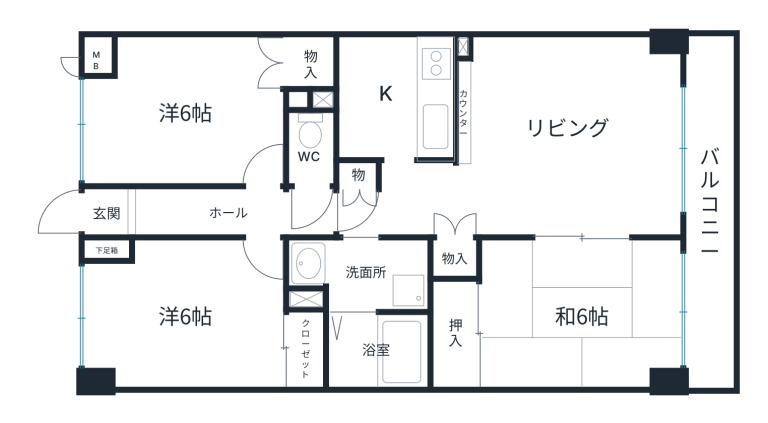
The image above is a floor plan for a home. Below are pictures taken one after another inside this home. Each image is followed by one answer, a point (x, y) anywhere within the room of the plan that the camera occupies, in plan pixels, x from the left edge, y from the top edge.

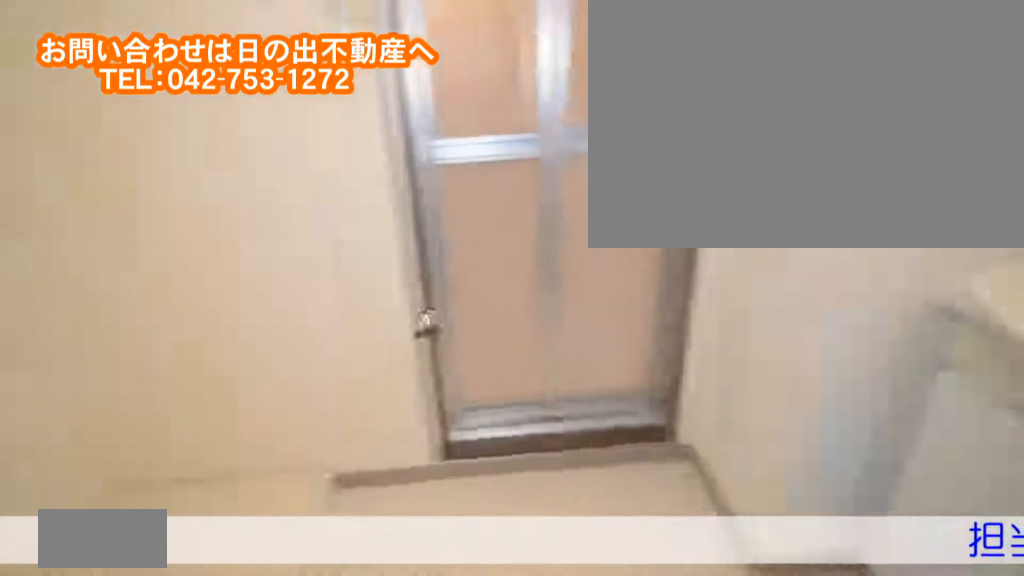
(387, 268)
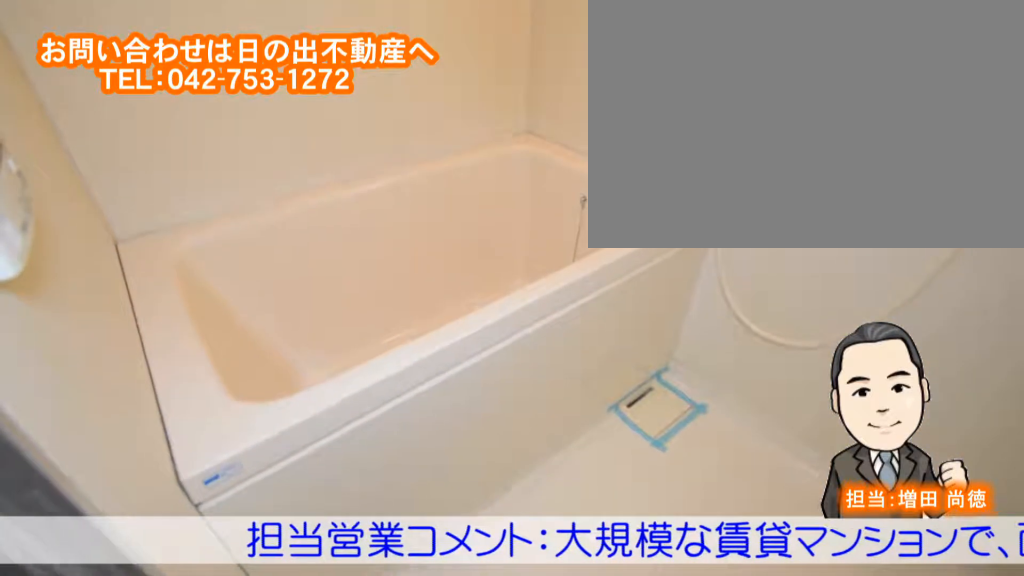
(377, 351)
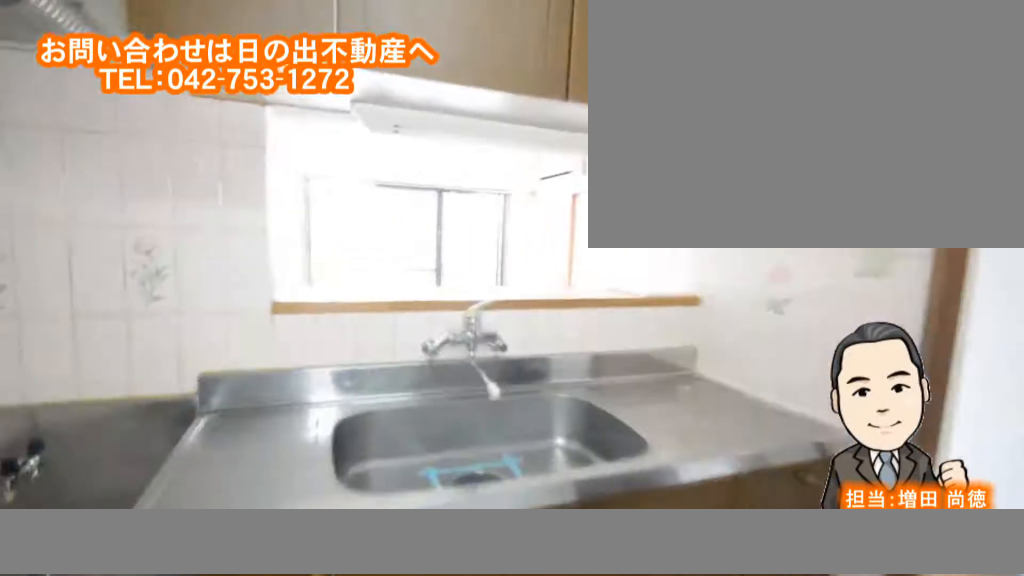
(381, 99)
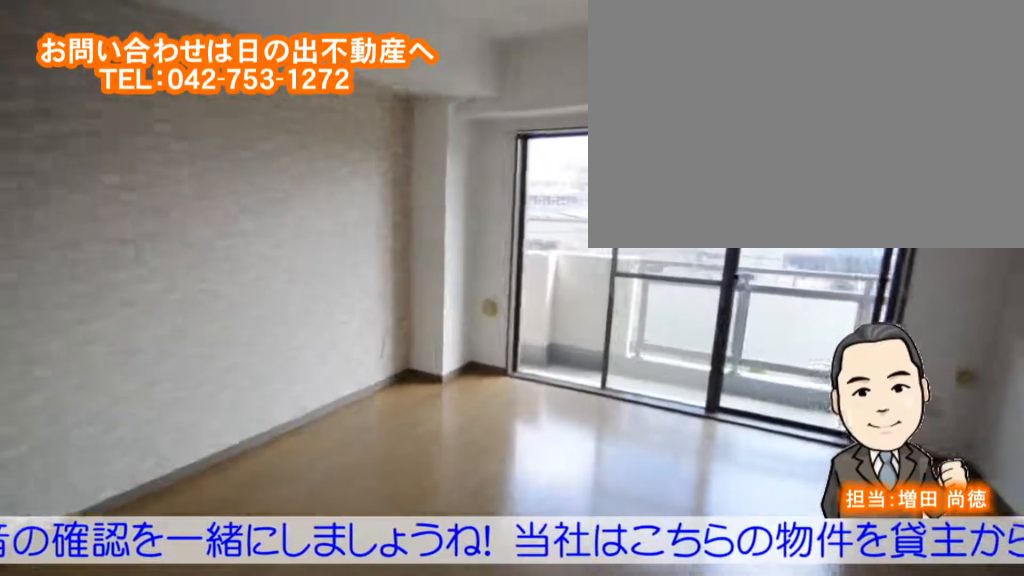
(561, 163)
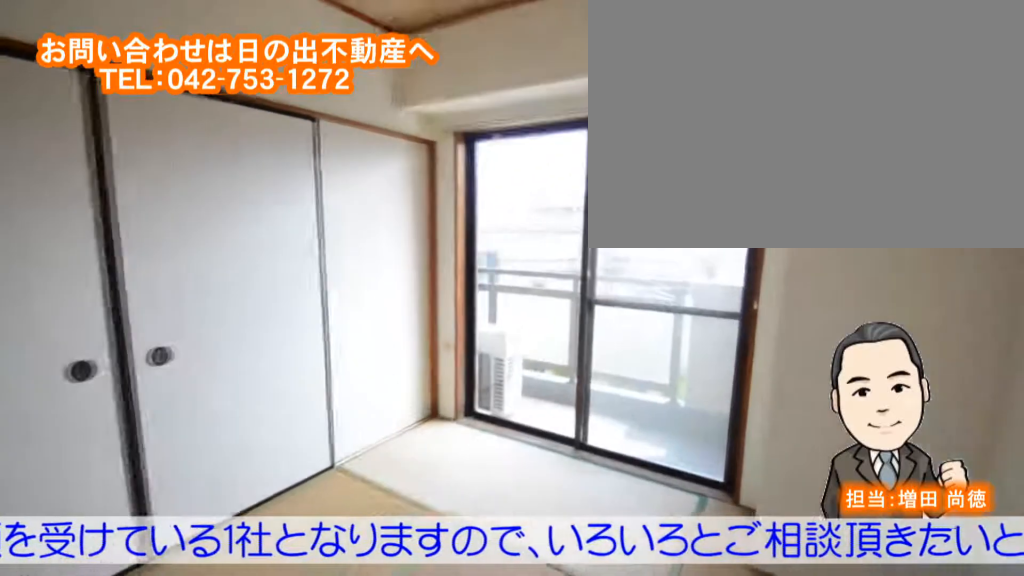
(529, 305)
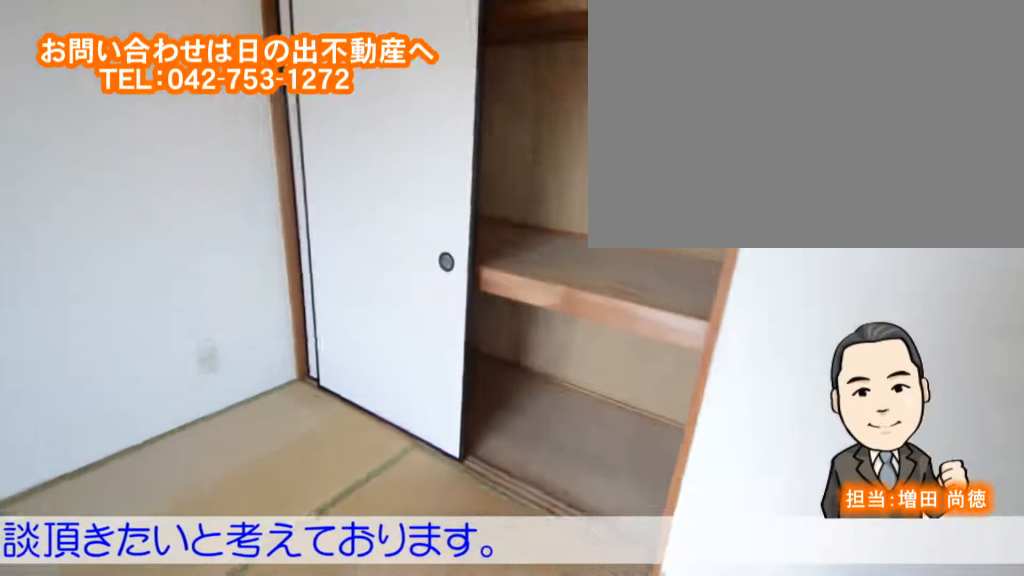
(530, 305)
